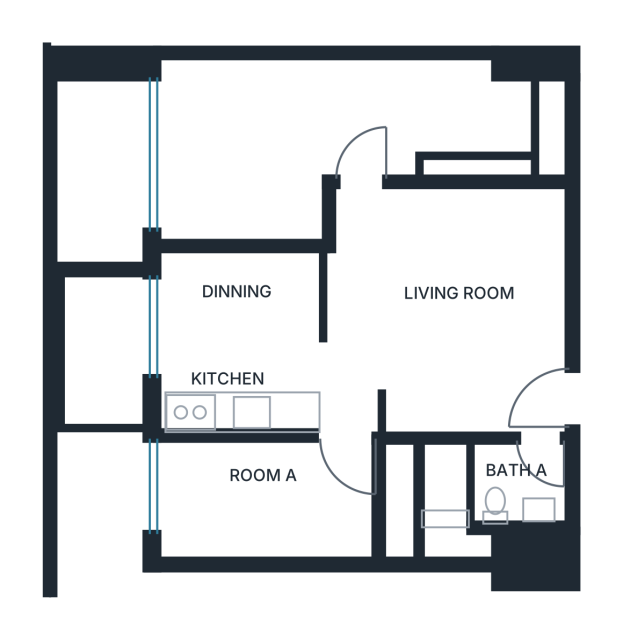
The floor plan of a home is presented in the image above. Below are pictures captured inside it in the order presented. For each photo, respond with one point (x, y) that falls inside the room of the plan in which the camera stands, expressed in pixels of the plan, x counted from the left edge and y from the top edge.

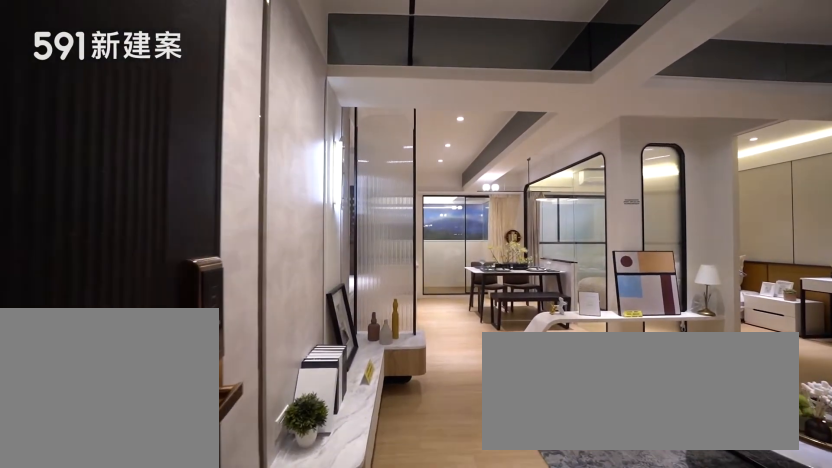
(527, 401)
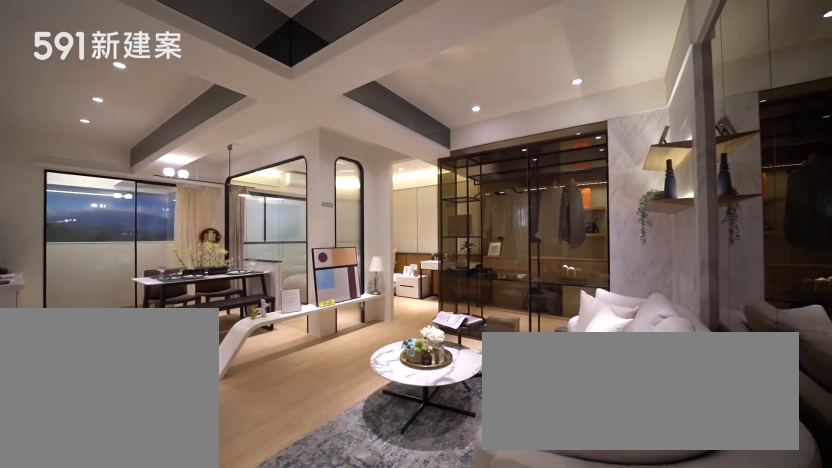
(453, 280)
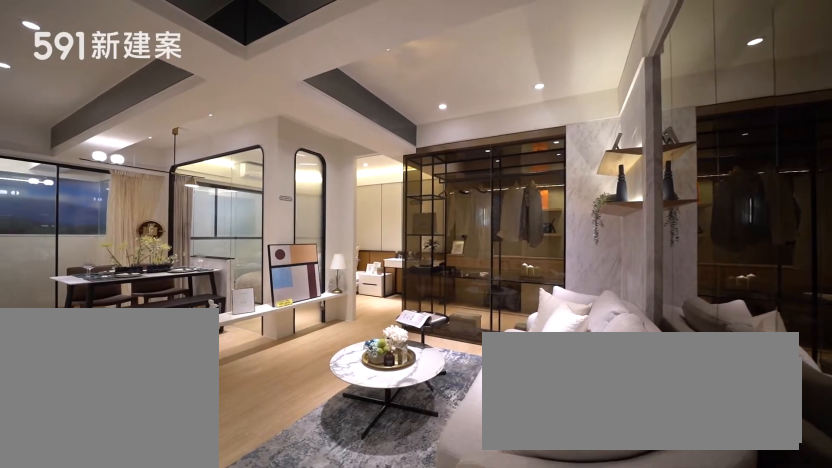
(453, 280)
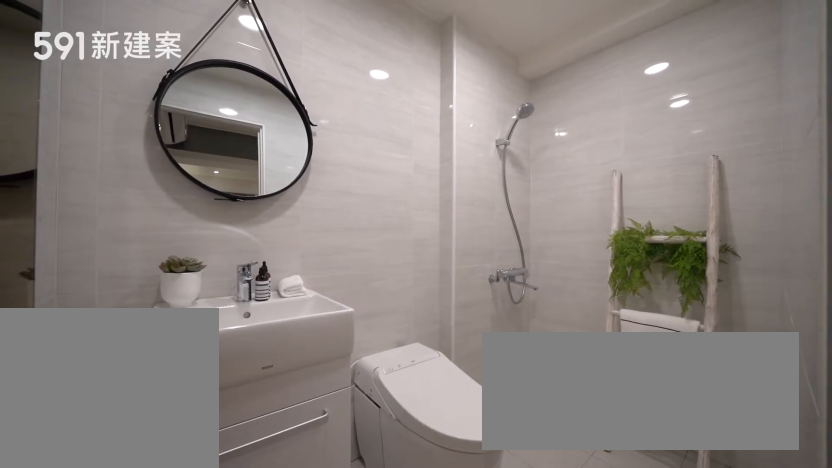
(490, 502)
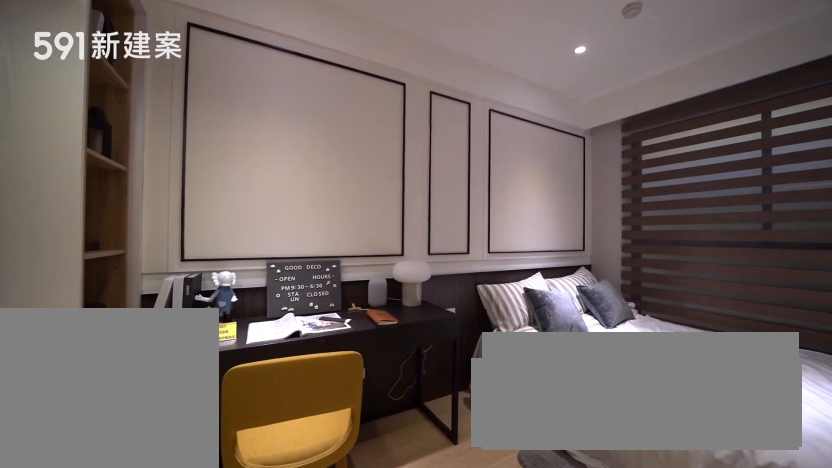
(285, 501)
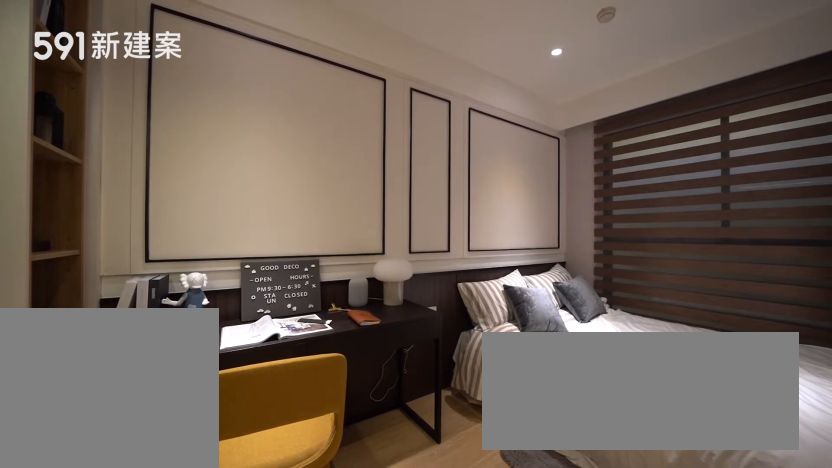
(285, 501)
